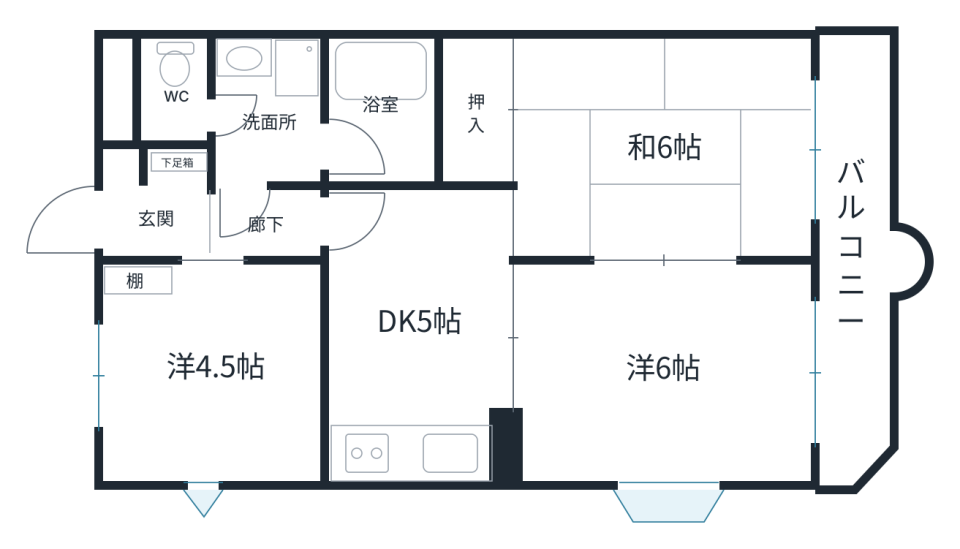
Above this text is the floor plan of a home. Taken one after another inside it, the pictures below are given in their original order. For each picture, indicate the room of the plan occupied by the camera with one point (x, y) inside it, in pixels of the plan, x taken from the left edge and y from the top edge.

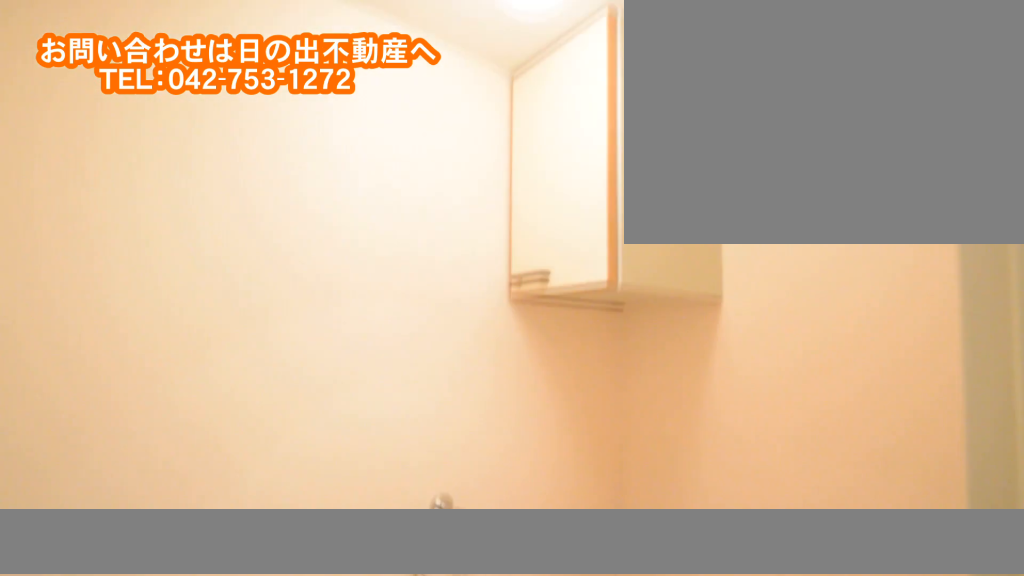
(173, 91)
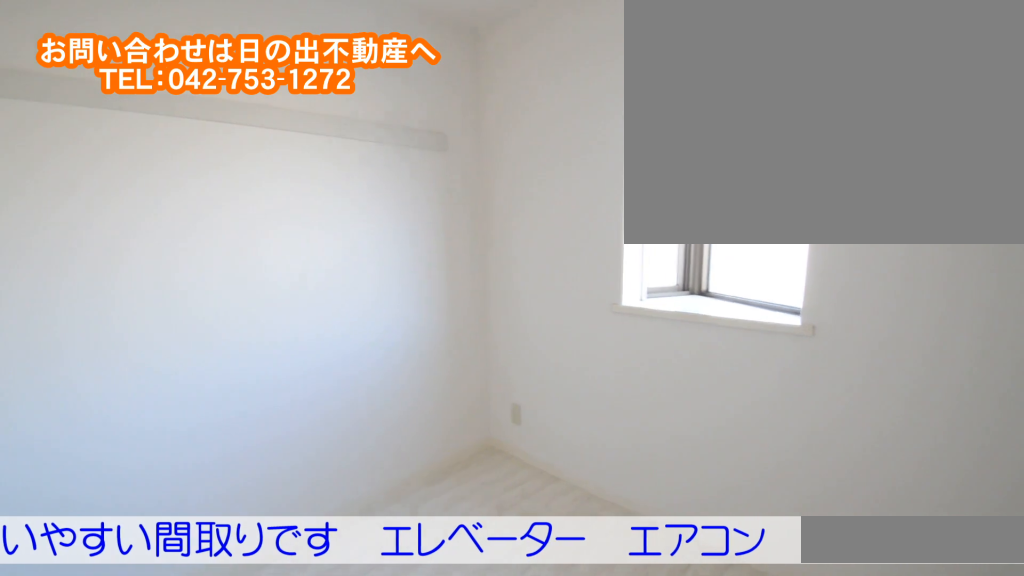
(213, 414)
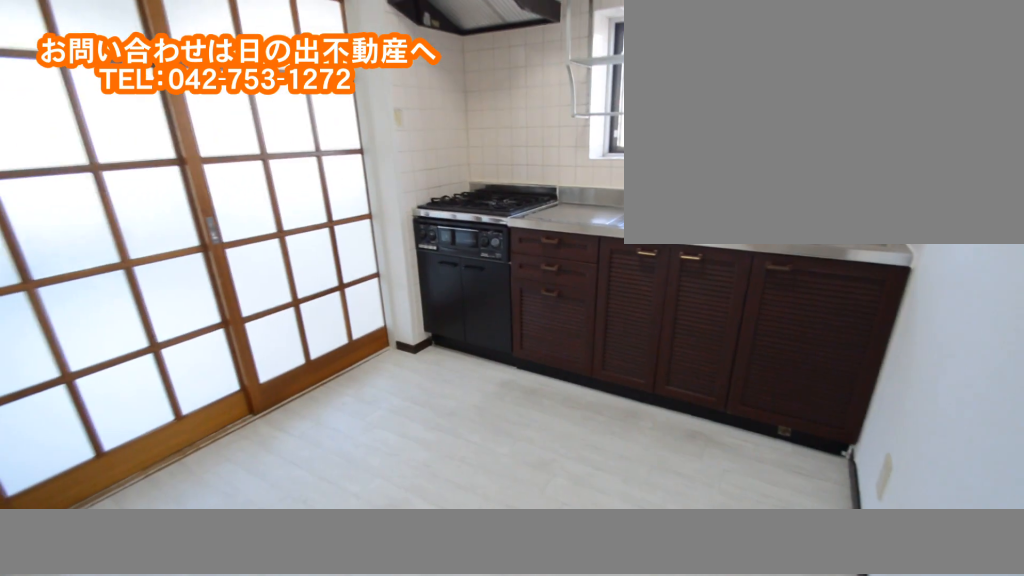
(430, 364)
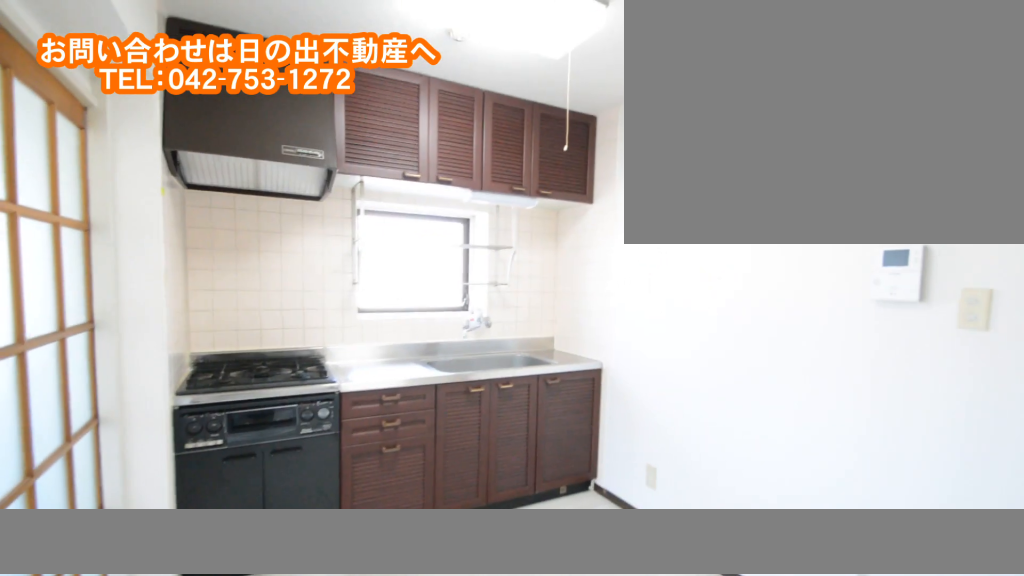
(430, 364)
